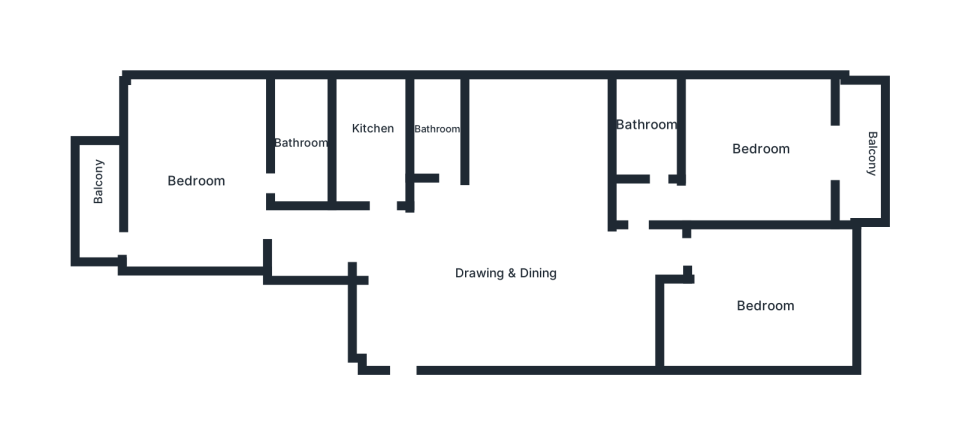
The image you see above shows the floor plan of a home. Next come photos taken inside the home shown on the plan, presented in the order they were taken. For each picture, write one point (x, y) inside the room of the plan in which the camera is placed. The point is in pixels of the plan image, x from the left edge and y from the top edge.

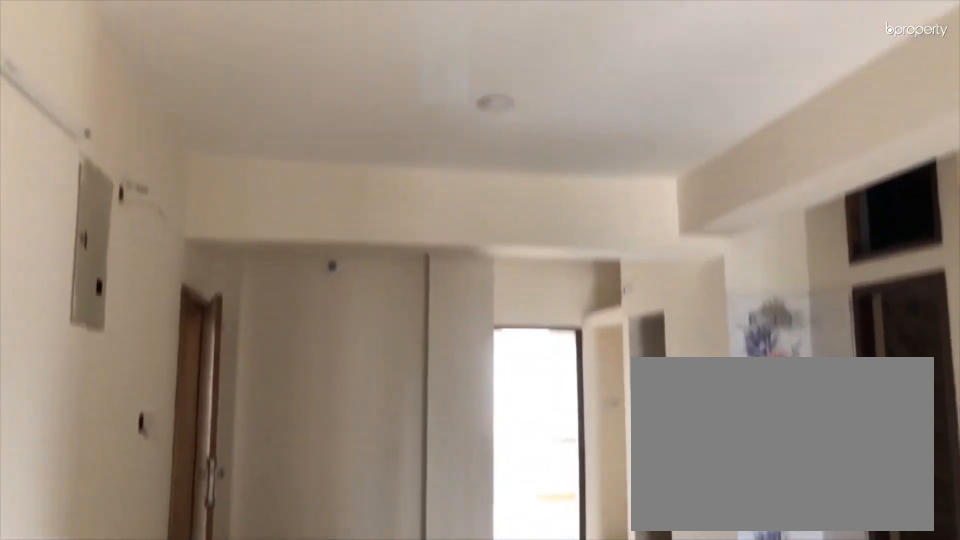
(463, 261)
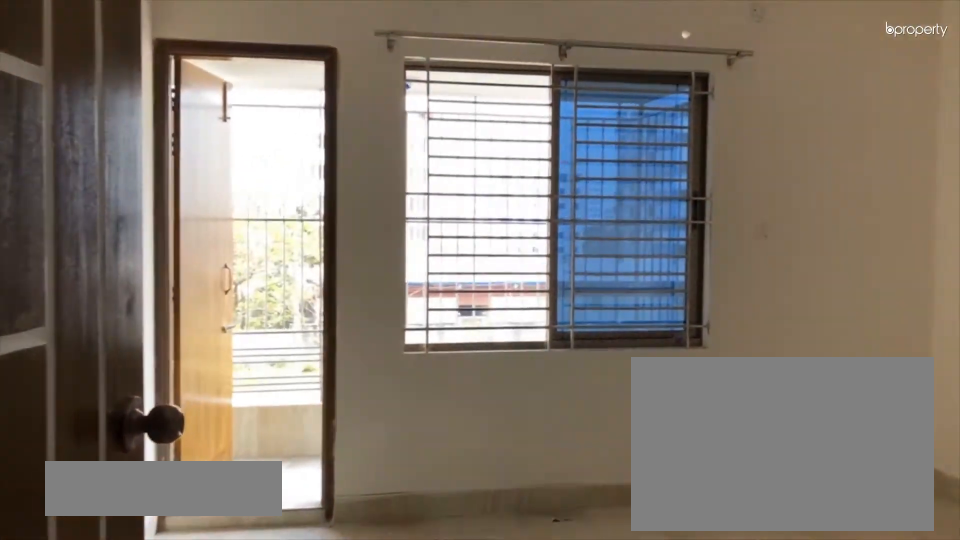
(194, 159)
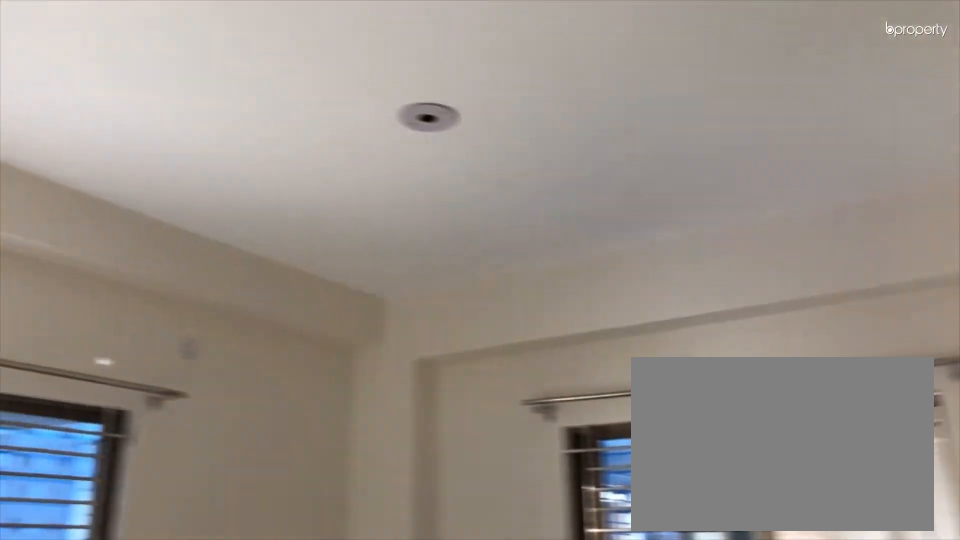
(194, 159)
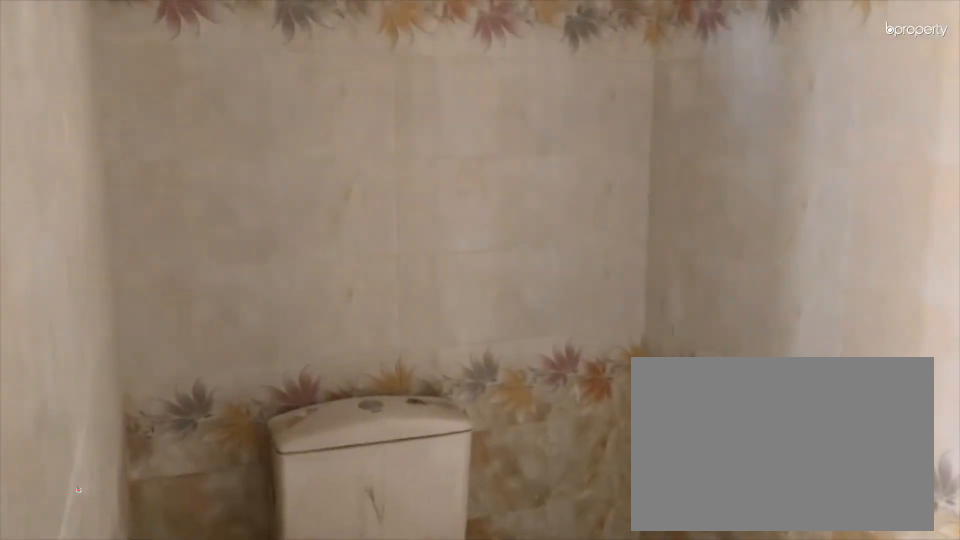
(303, 137)
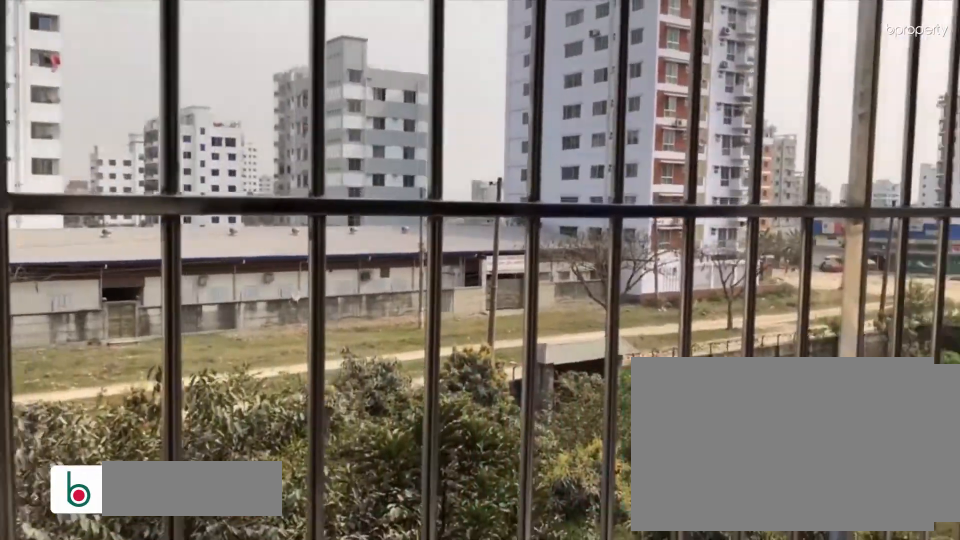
(96, 210)
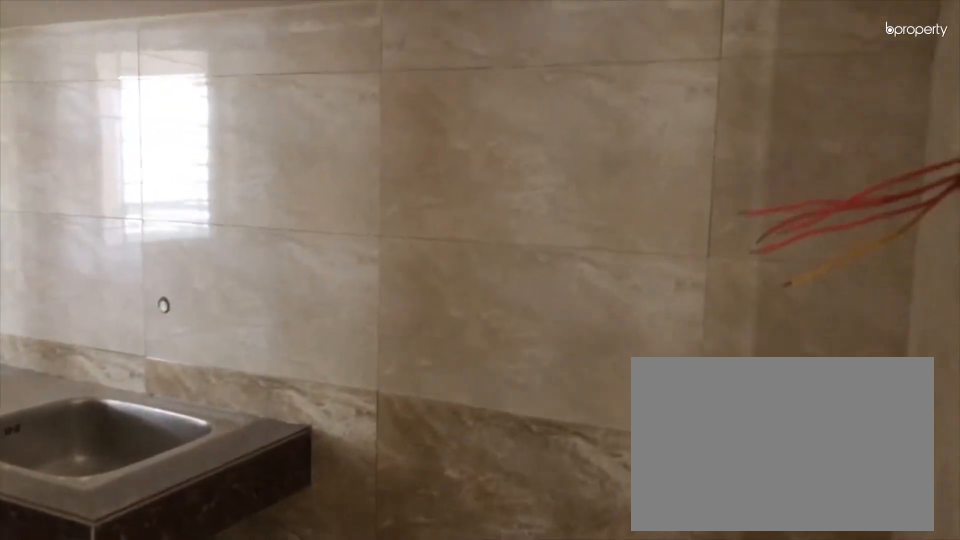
(377, 129)
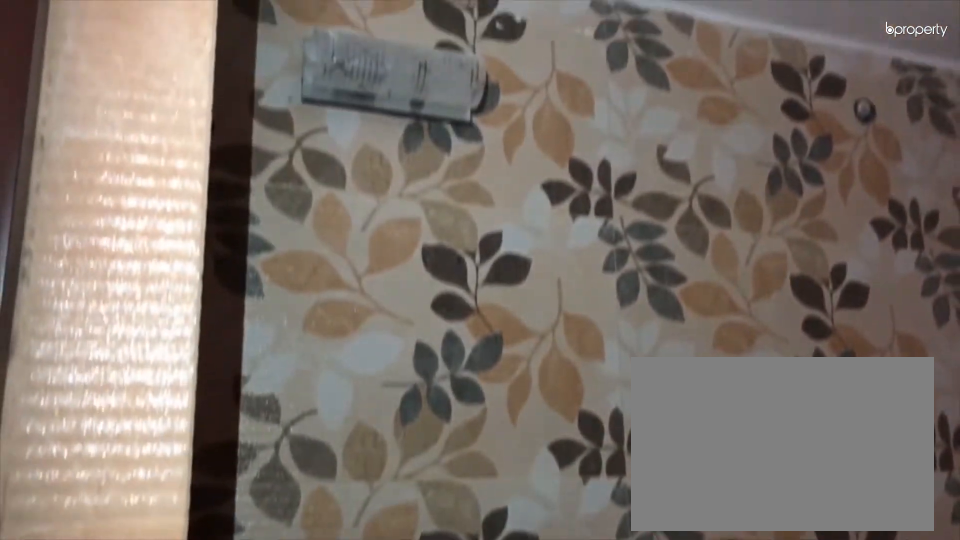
(443, 122)
